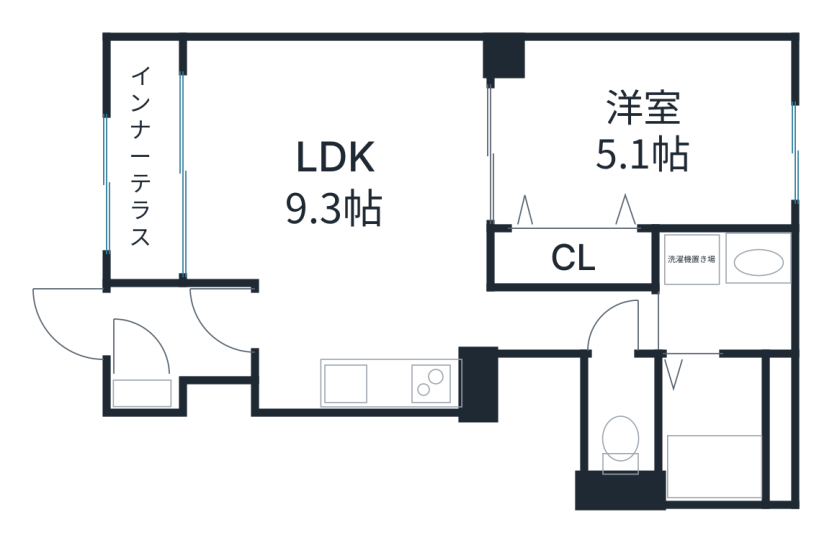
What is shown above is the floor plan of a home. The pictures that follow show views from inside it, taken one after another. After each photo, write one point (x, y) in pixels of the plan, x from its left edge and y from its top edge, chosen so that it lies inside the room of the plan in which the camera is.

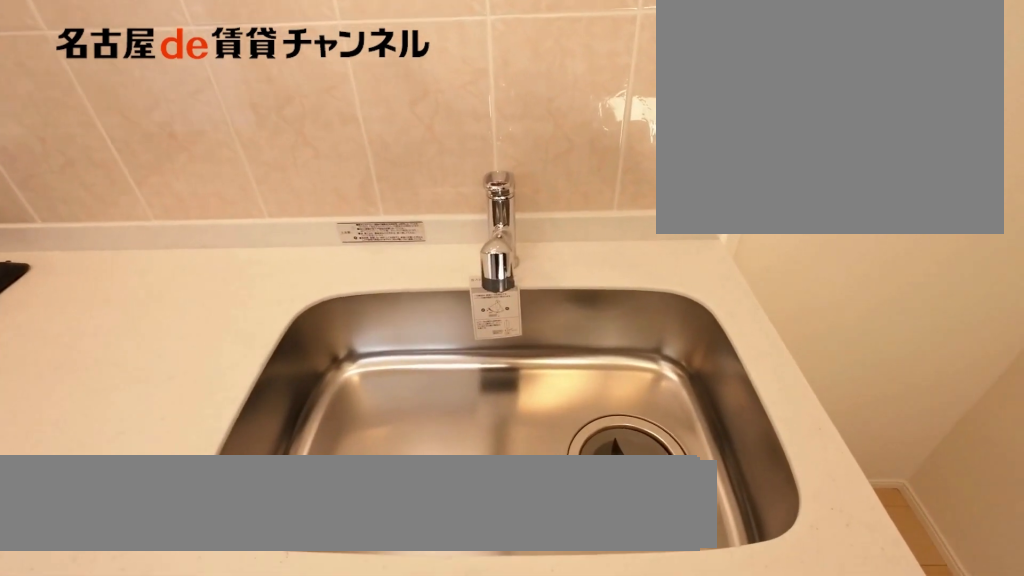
(403, 382)
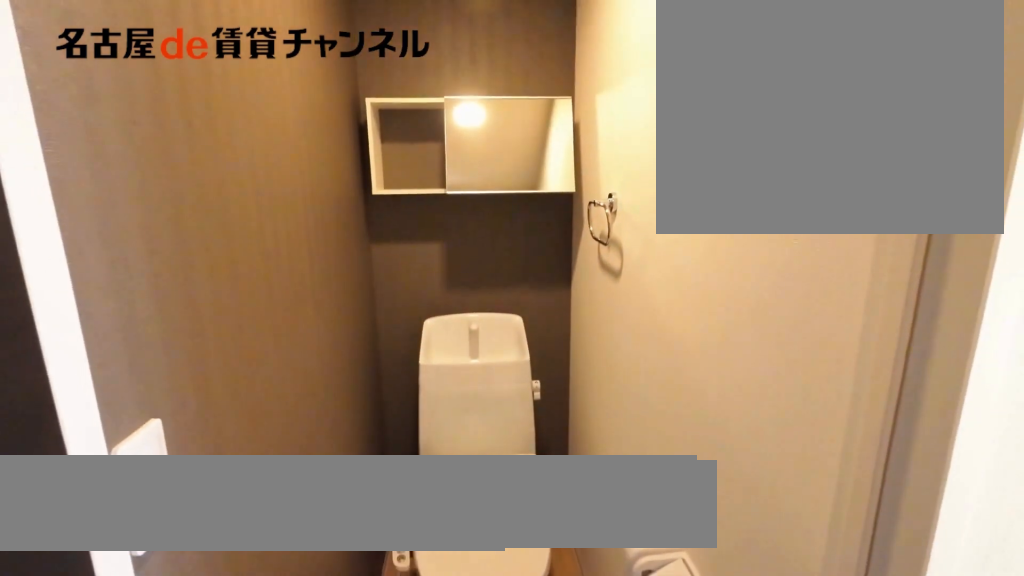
(619, 417)
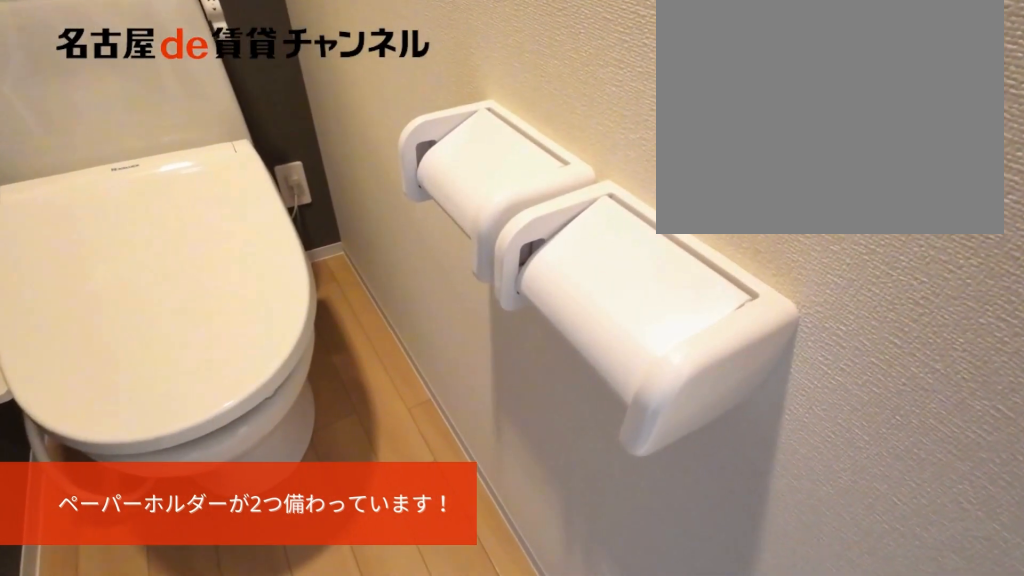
(619, 417)
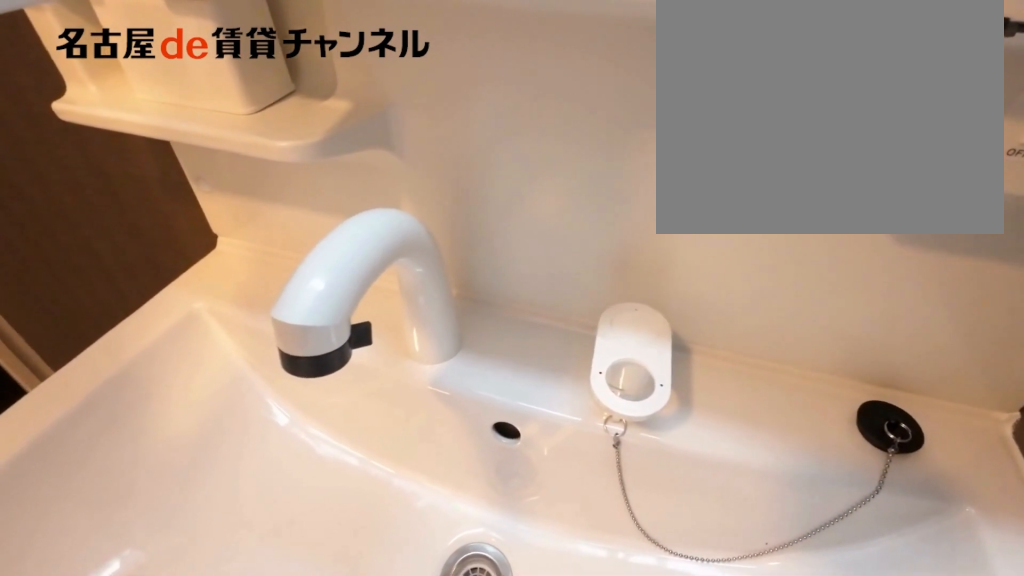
(723, 290)
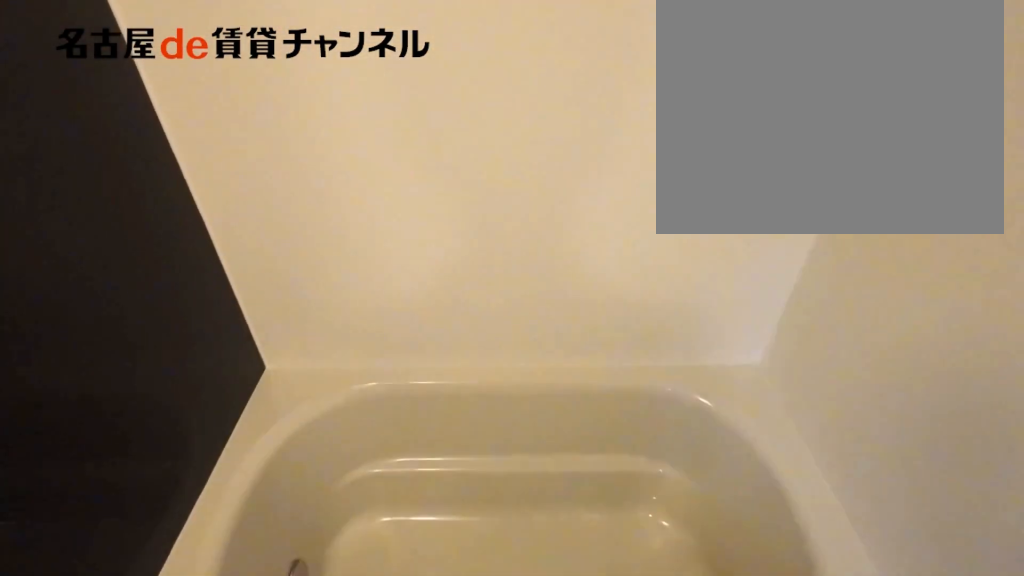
(723, 426)
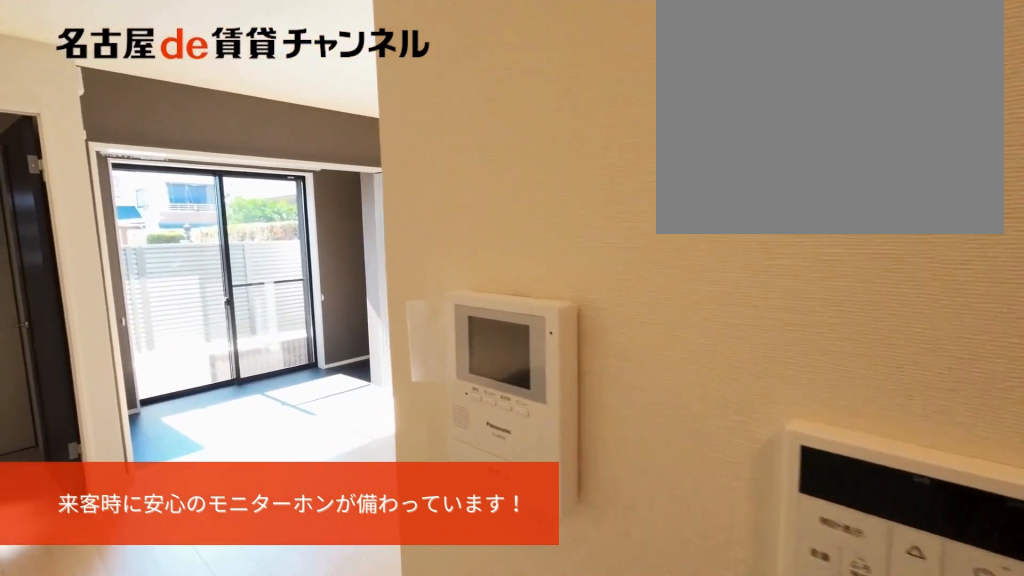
(346, 216)
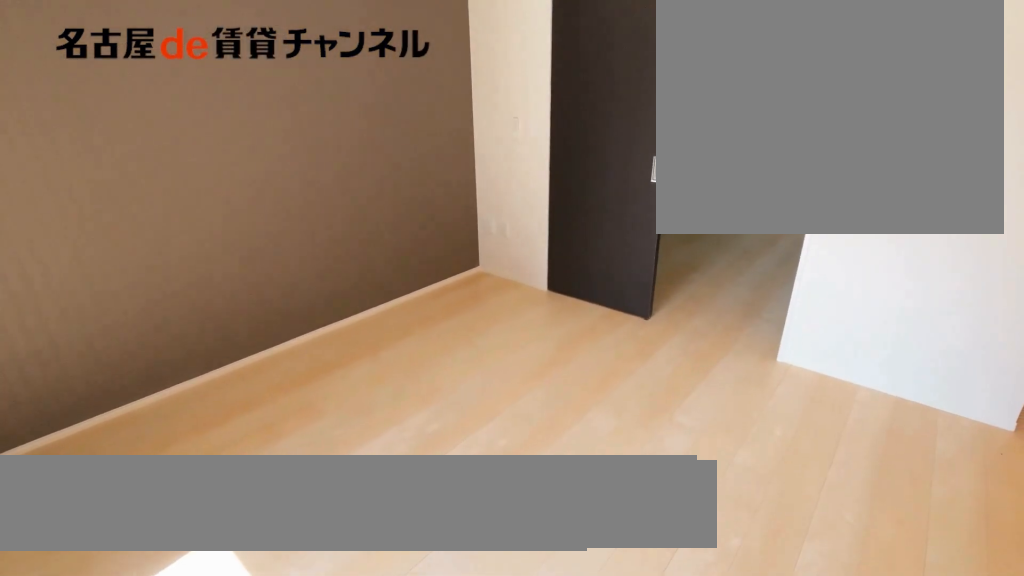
(346, 216)
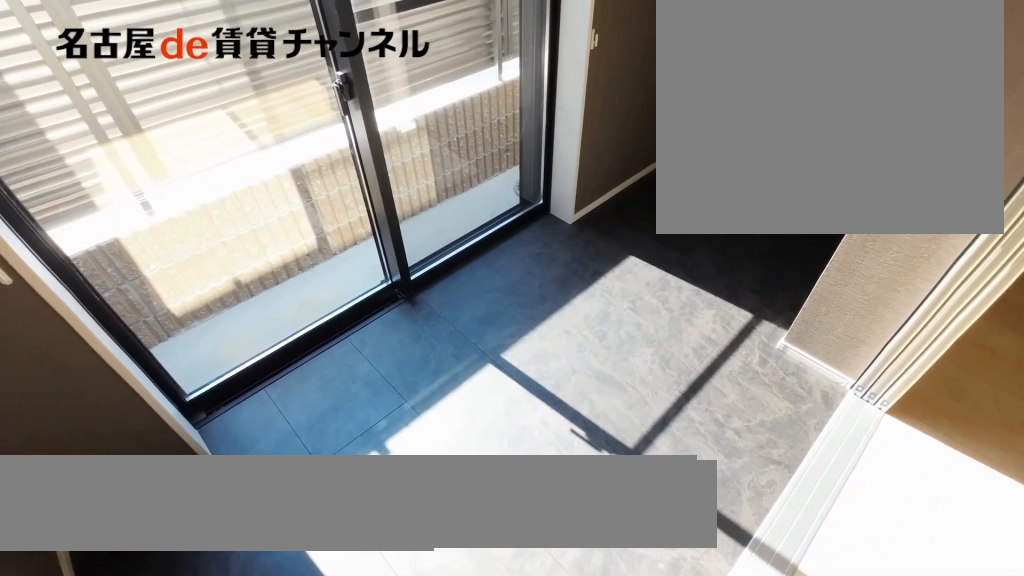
(143, 162)
